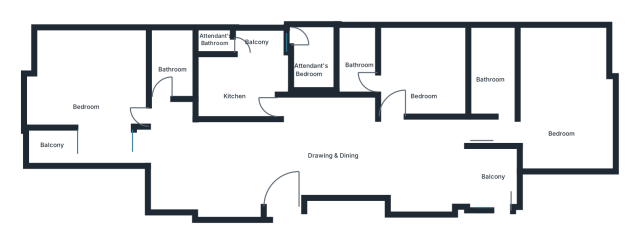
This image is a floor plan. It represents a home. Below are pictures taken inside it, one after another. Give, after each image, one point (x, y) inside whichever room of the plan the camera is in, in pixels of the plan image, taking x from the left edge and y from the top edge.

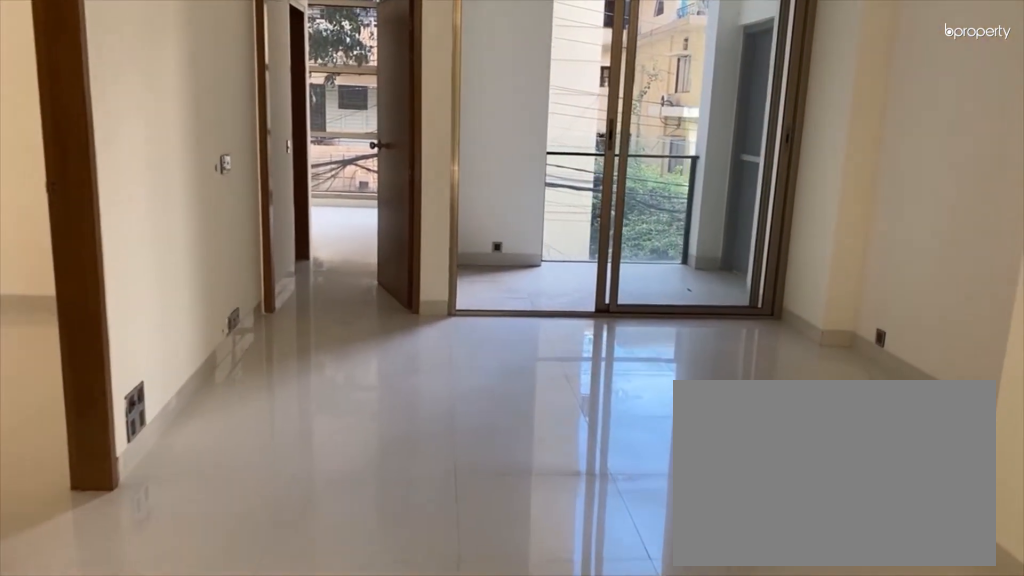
(383, 155)
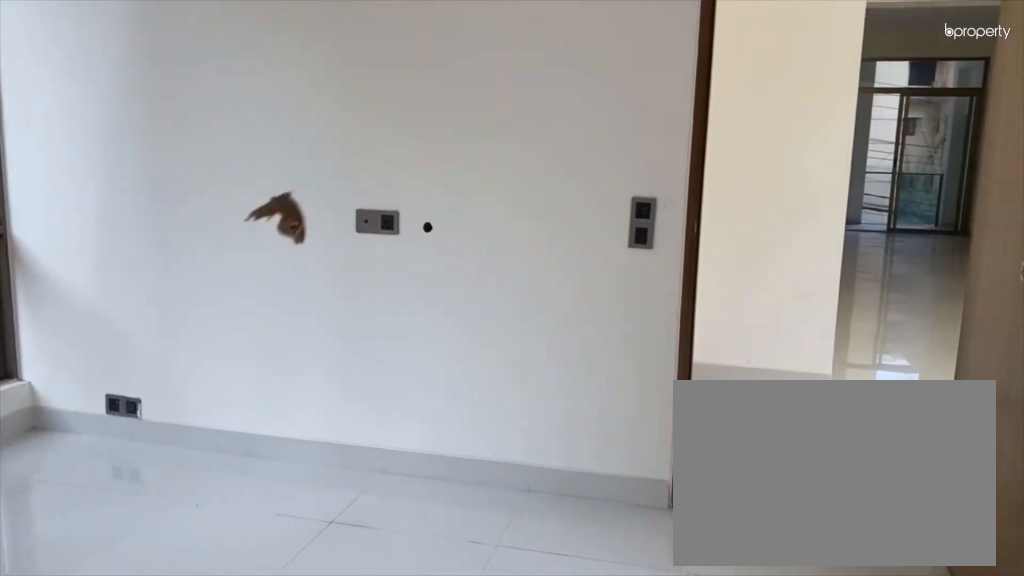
(86, 88)
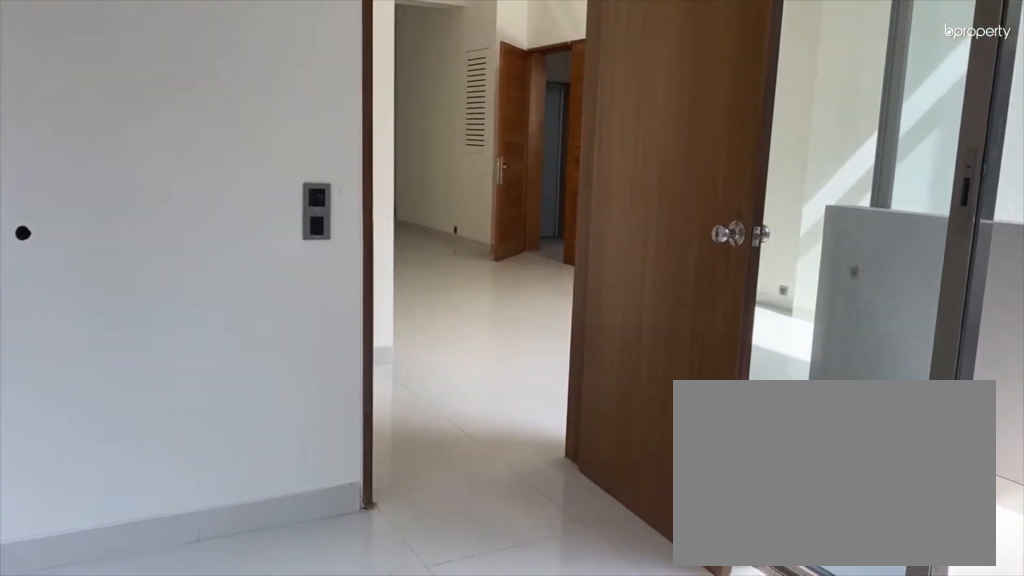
(86, 88)
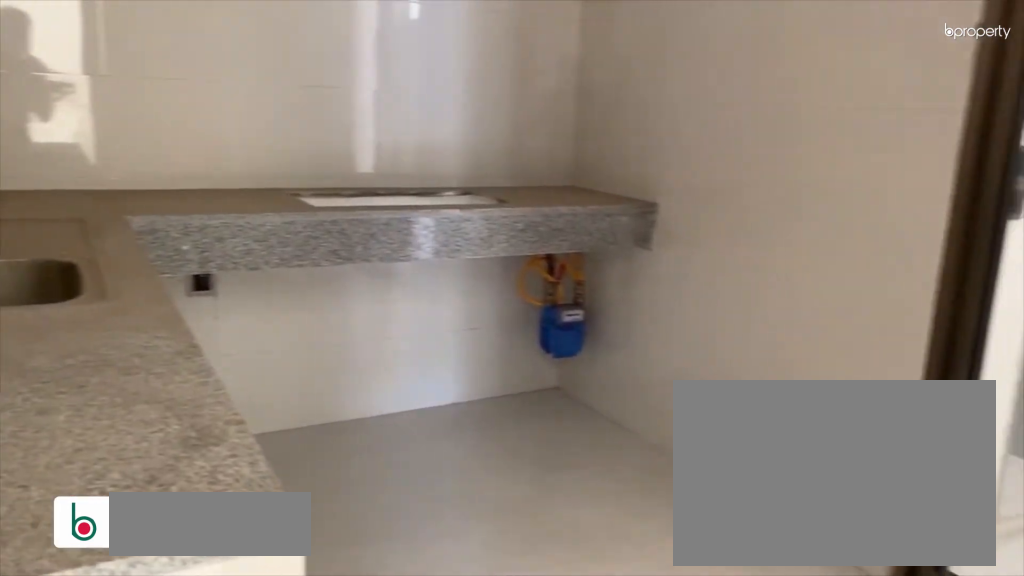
(236, 81)
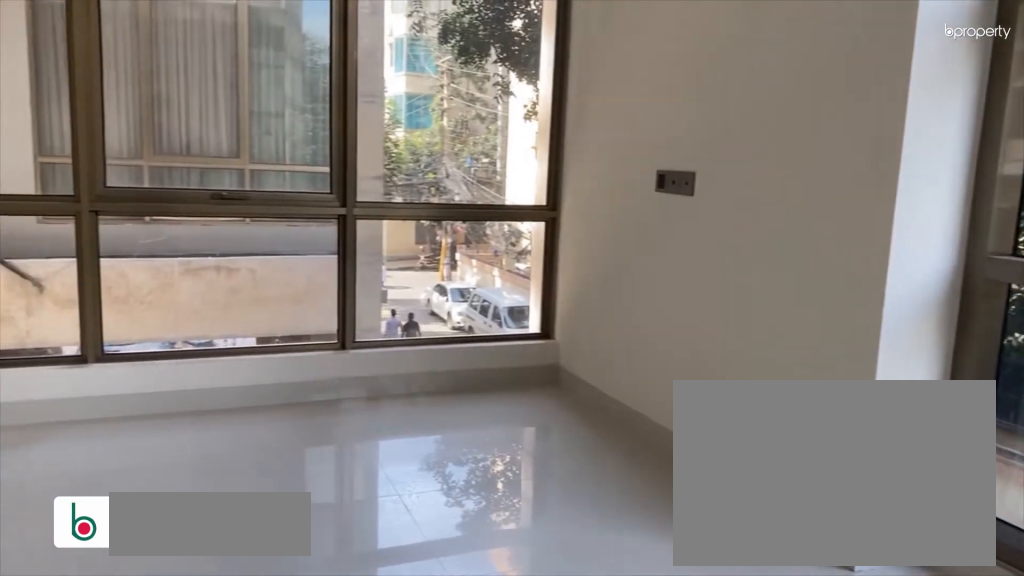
(560, 95)
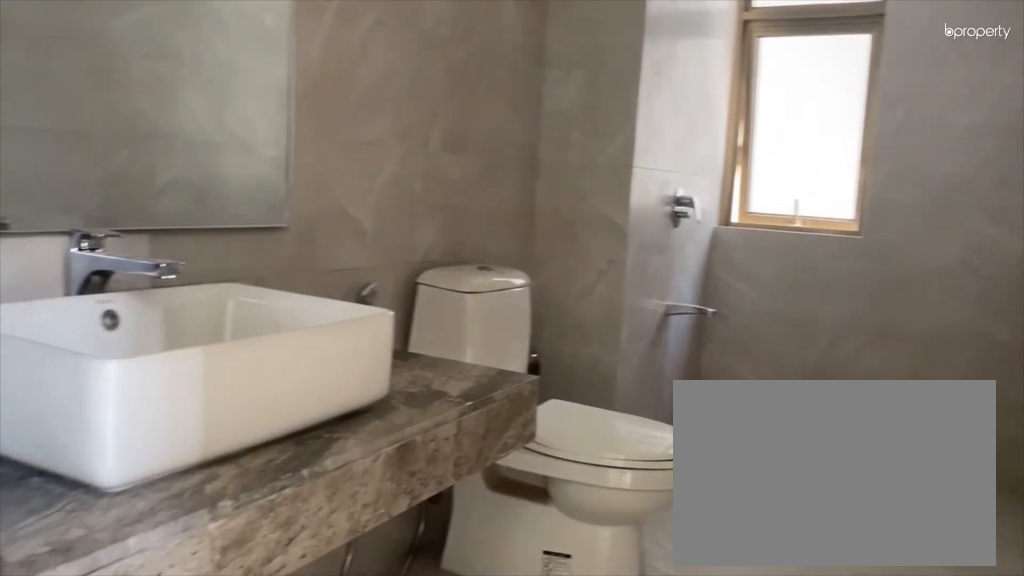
(492, 58)
